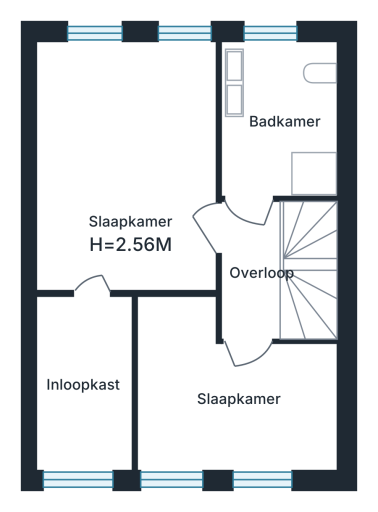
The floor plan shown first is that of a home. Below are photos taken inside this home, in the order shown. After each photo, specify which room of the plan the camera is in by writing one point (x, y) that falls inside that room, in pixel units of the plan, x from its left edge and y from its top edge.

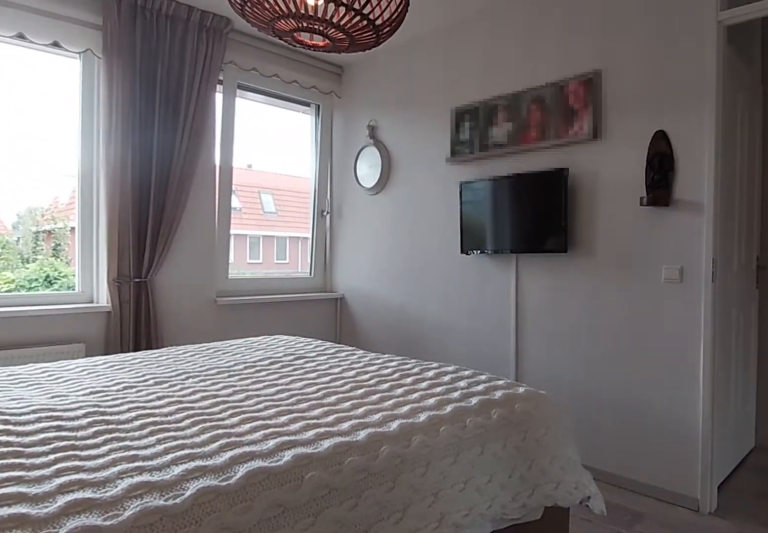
(127, 167)
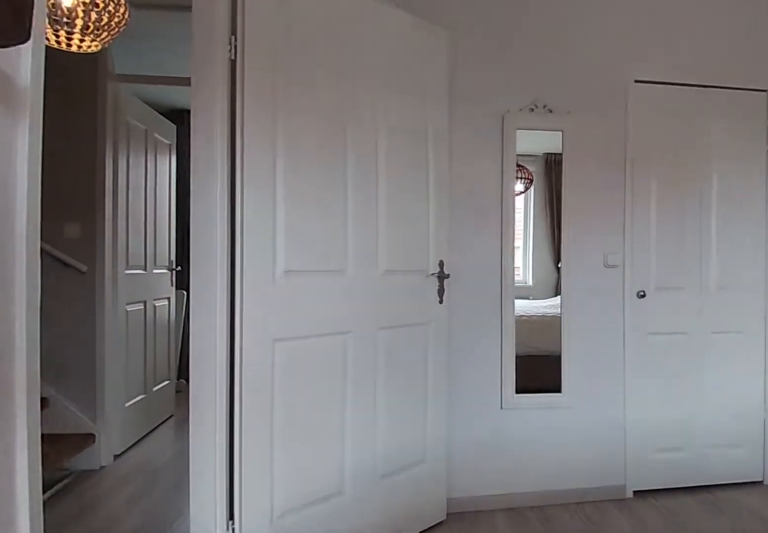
(127, 167)
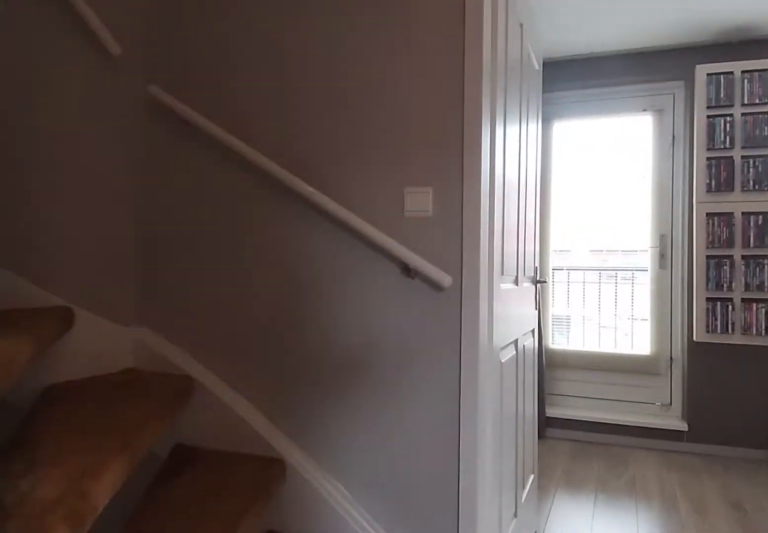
(250, 273)
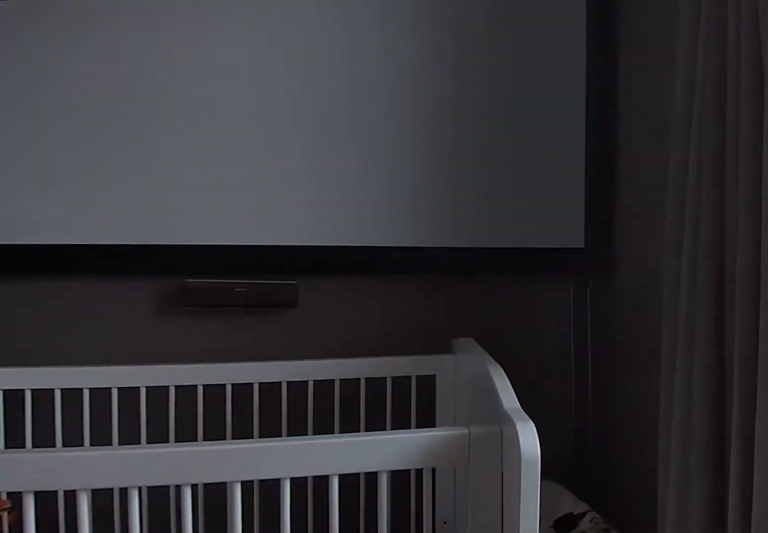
(246, 454)
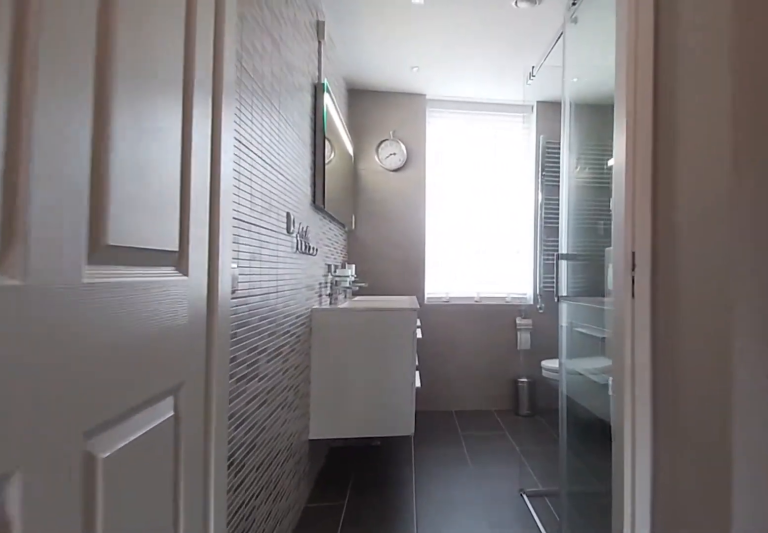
(250, 273)
